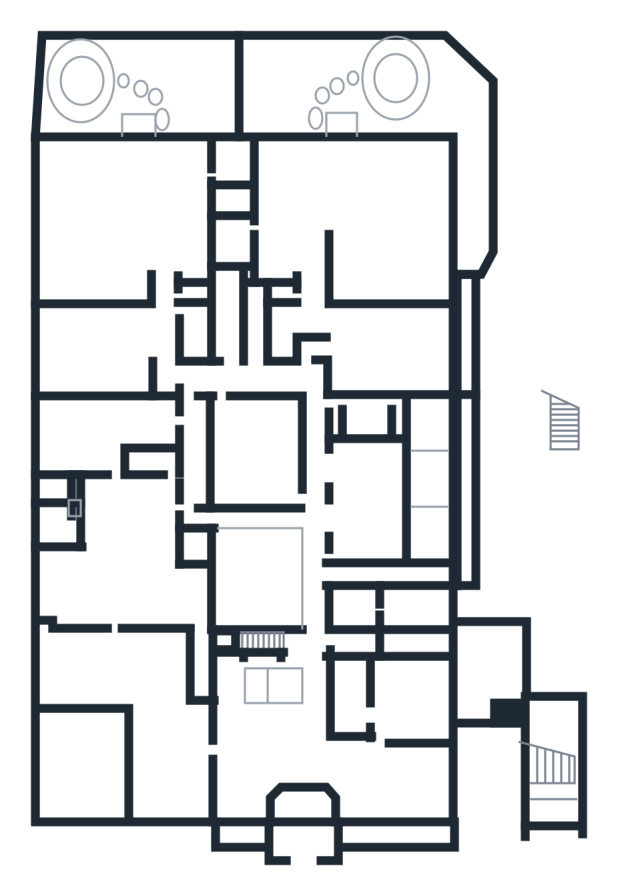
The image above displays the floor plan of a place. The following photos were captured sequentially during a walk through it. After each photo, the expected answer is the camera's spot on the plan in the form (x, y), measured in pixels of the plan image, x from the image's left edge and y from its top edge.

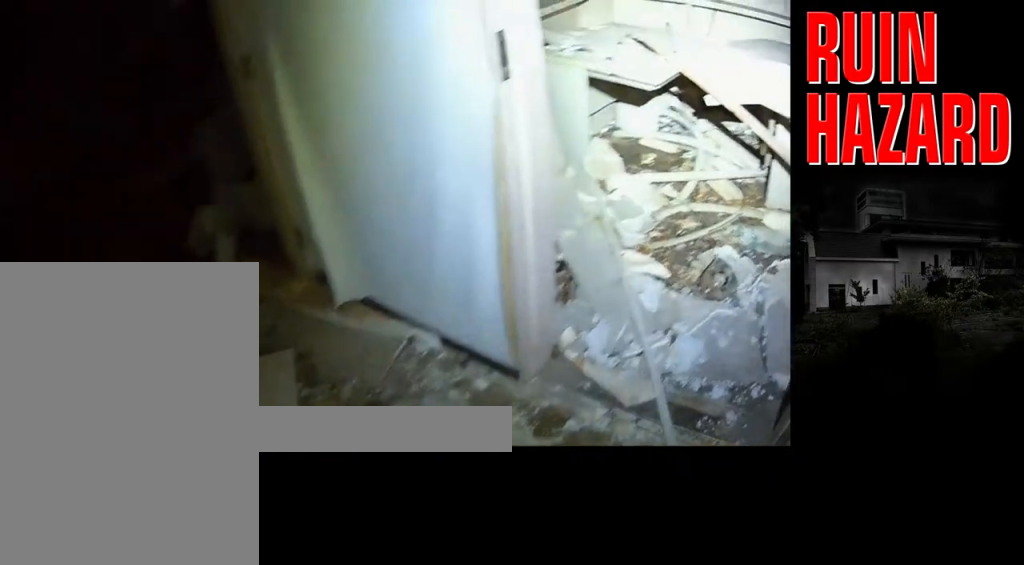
(406, 704)
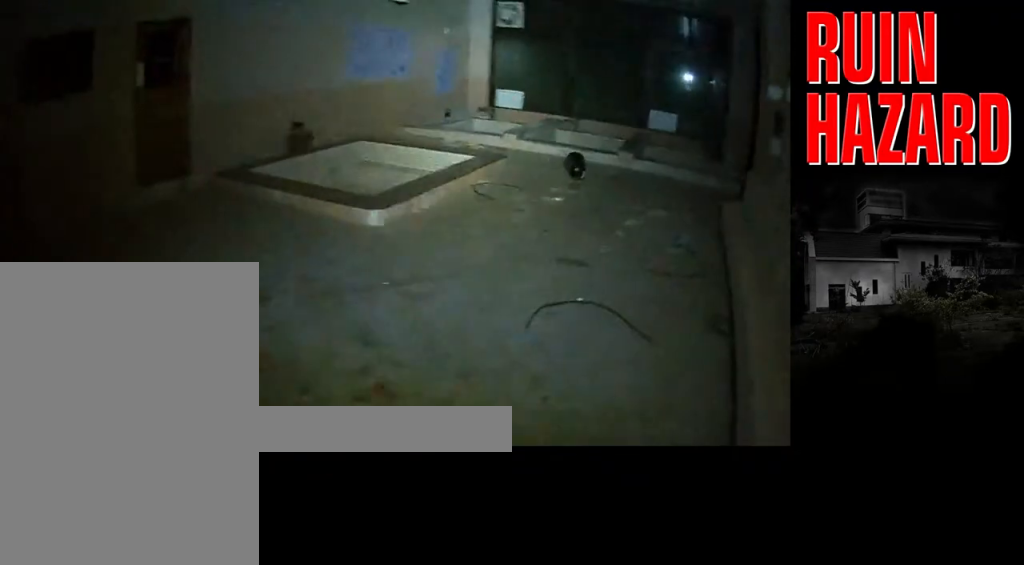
(352, 223)
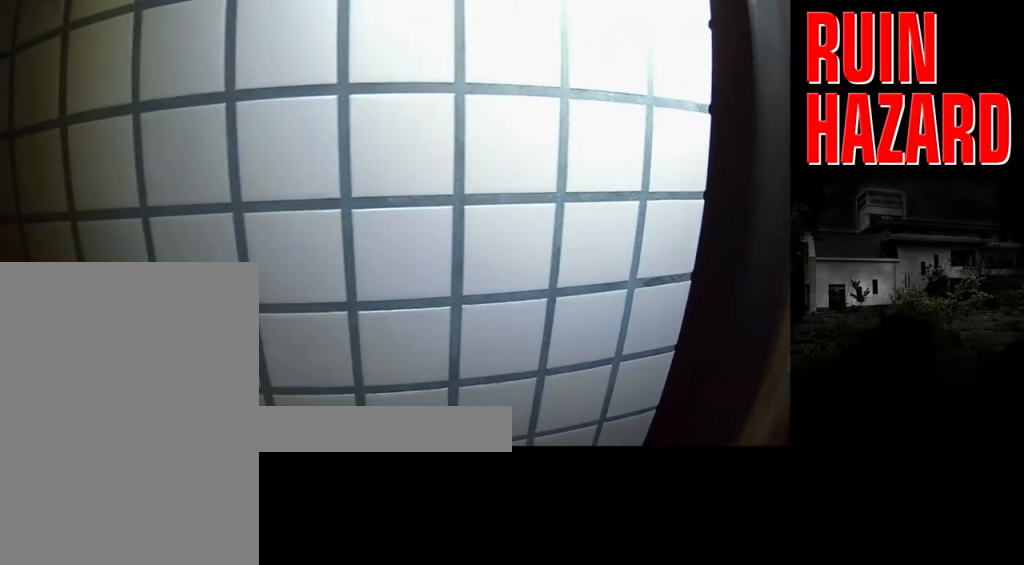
(356, 222)
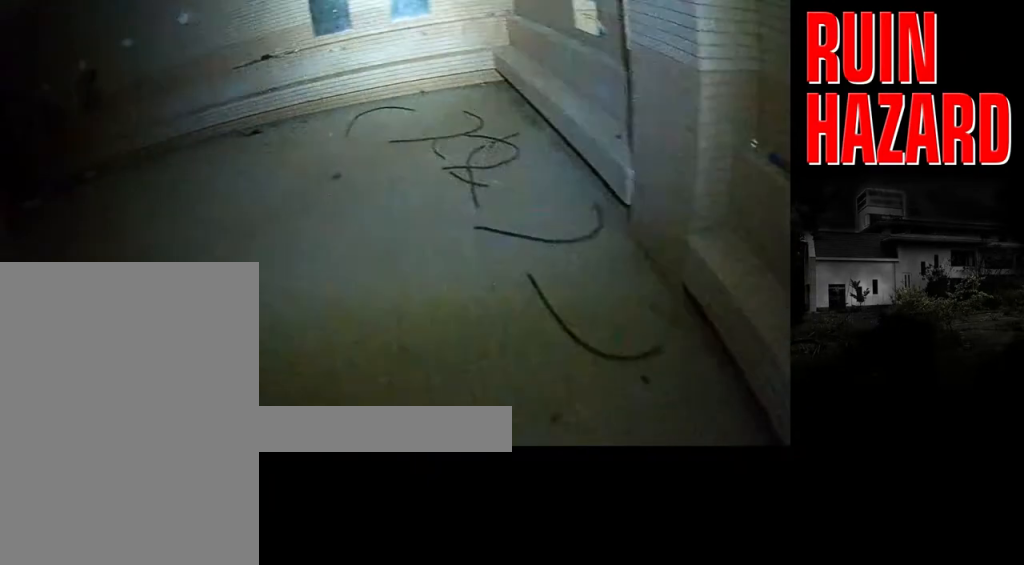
(356, 222)
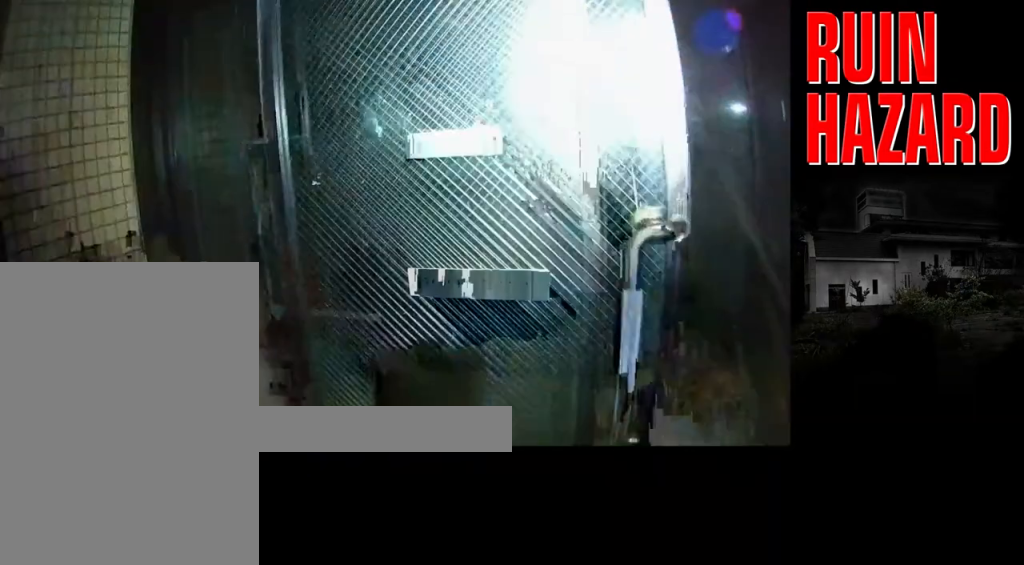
(352, 228)
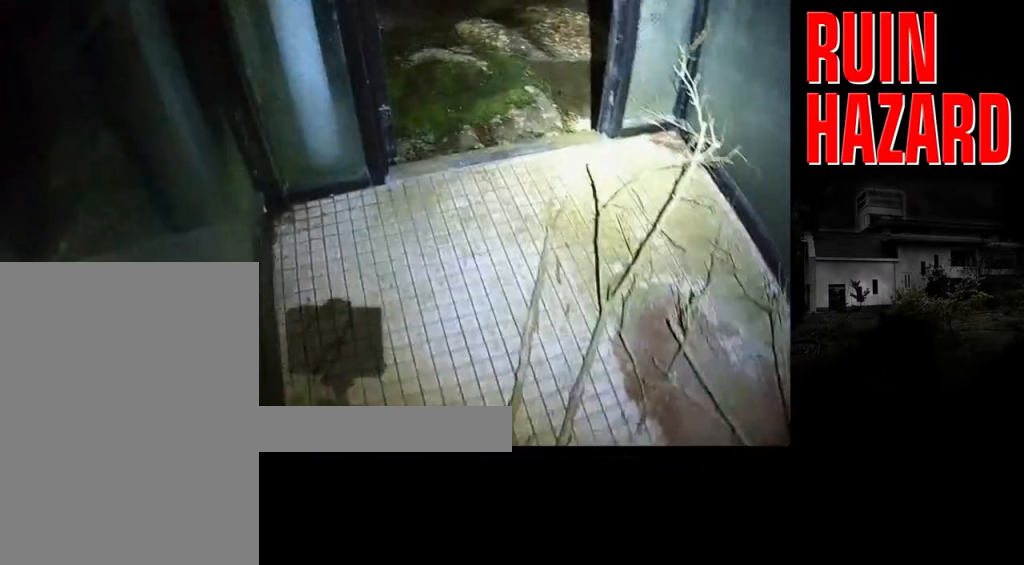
(357, 227)
